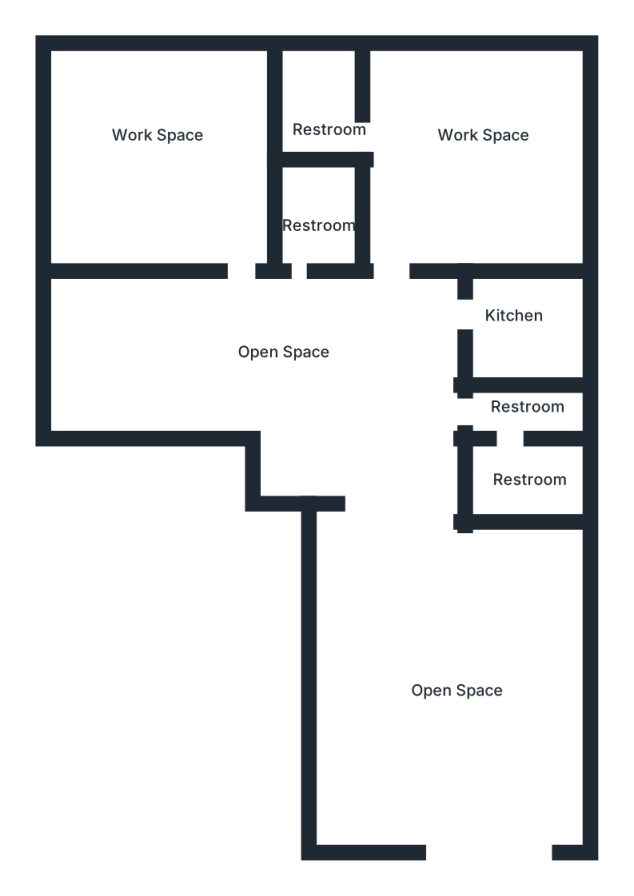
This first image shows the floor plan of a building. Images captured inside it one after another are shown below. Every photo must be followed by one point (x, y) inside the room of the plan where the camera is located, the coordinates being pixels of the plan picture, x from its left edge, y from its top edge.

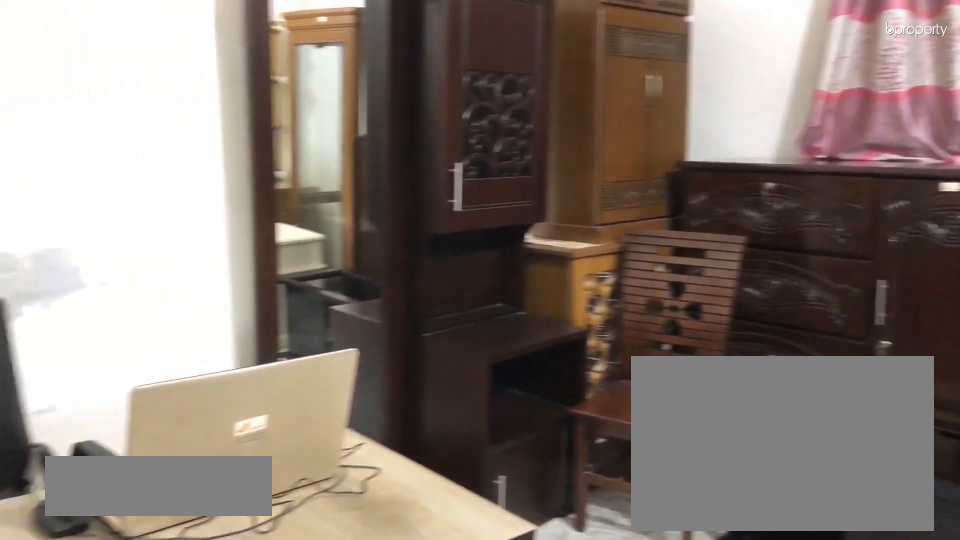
(173, 162)
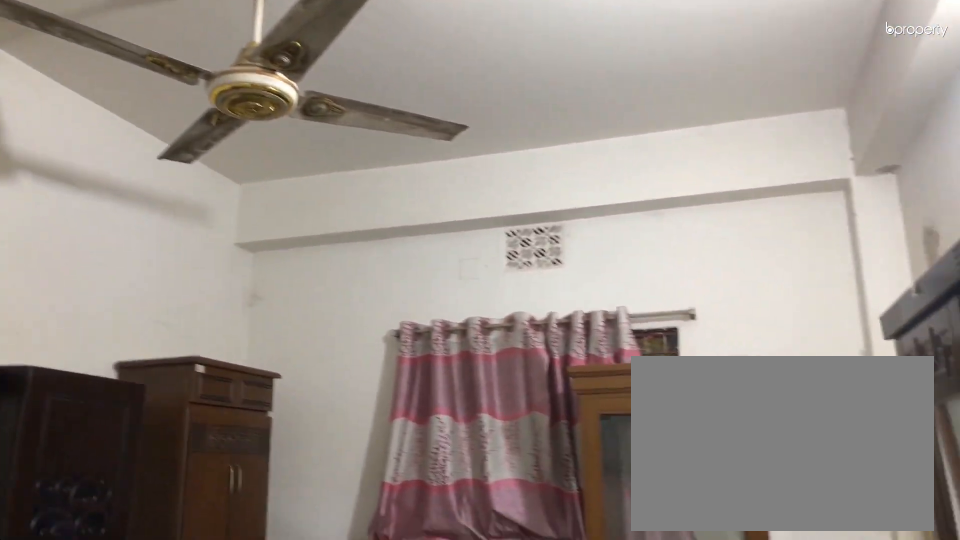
(193, 163)
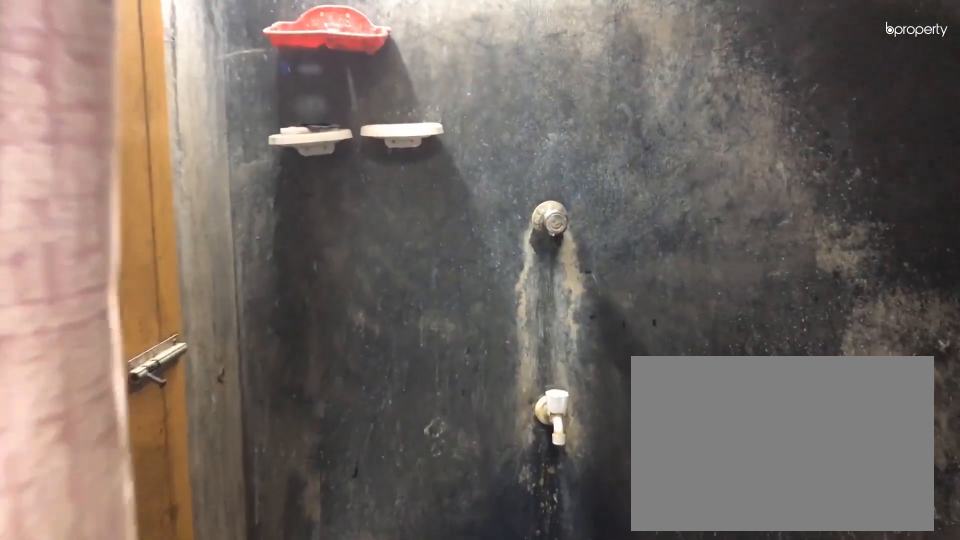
(318, 102)
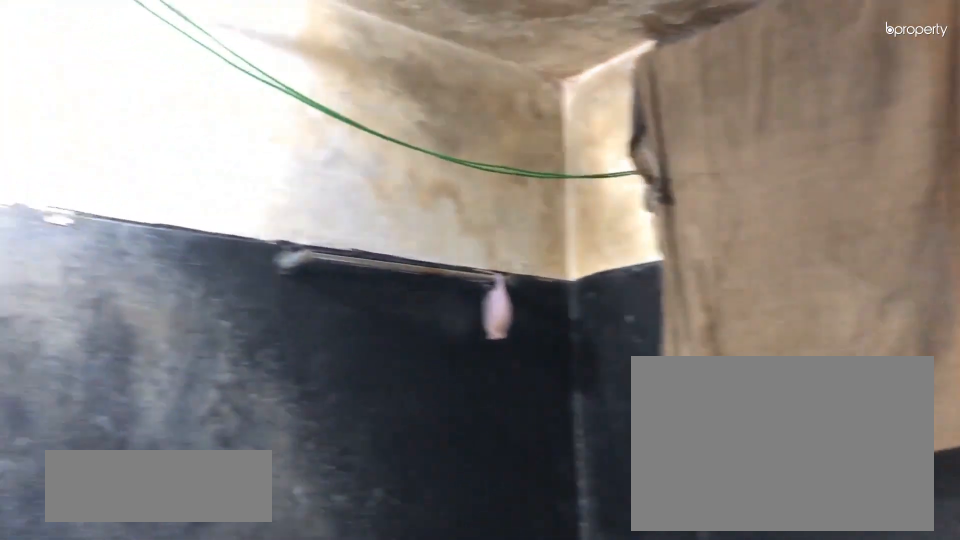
(318, 102)
